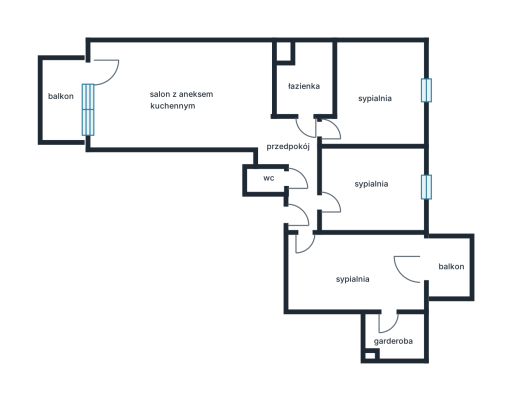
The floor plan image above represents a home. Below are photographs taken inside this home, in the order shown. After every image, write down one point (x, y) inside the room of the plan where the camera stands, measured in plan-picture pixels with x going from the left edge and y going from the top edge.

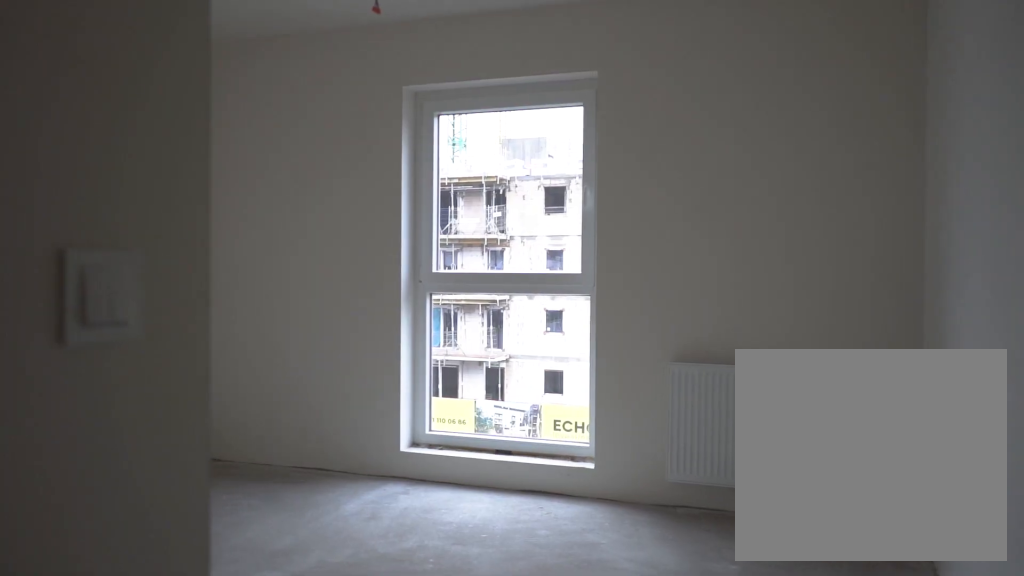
(378, 94)
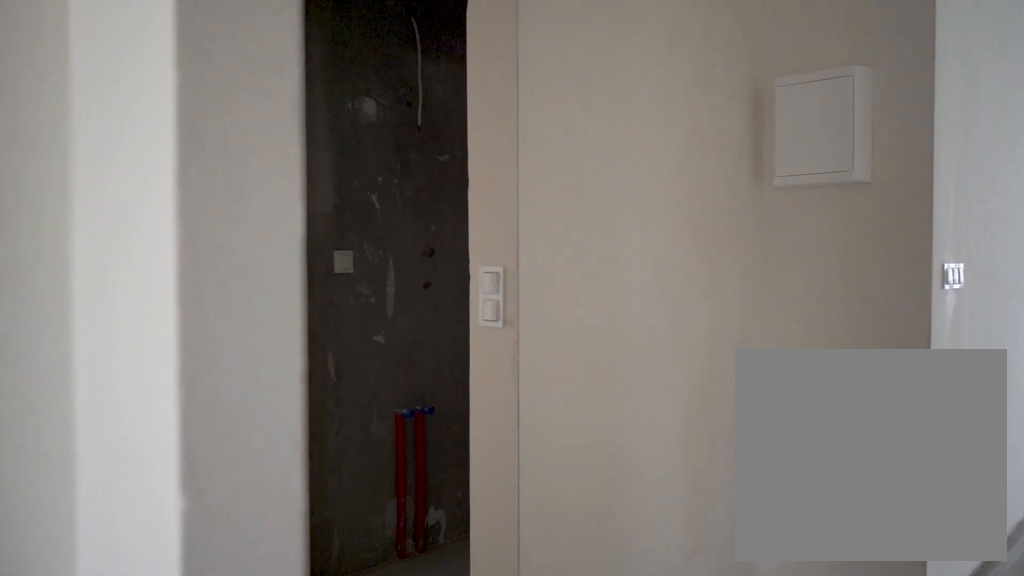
(297, 166)
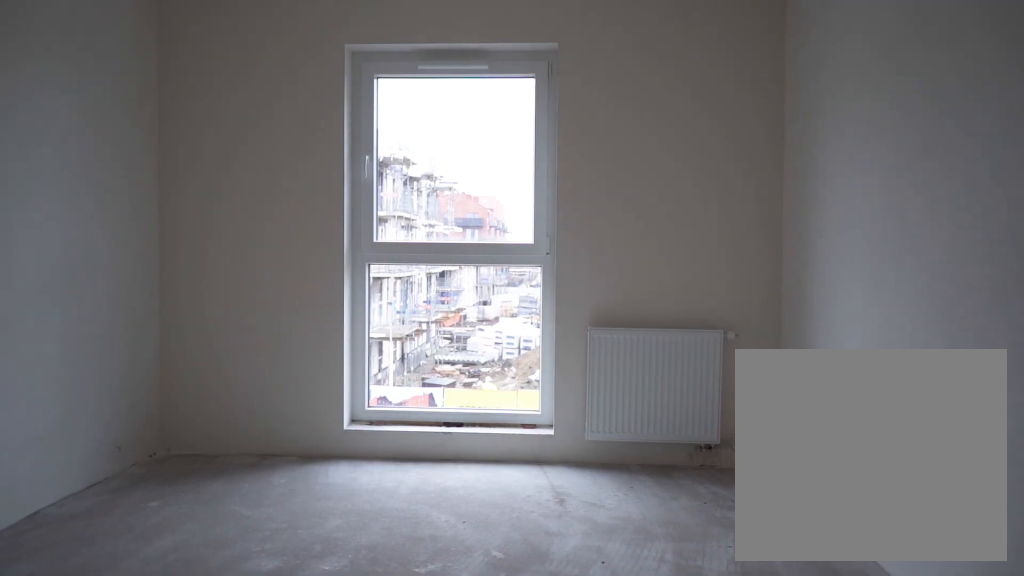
(372, 189)
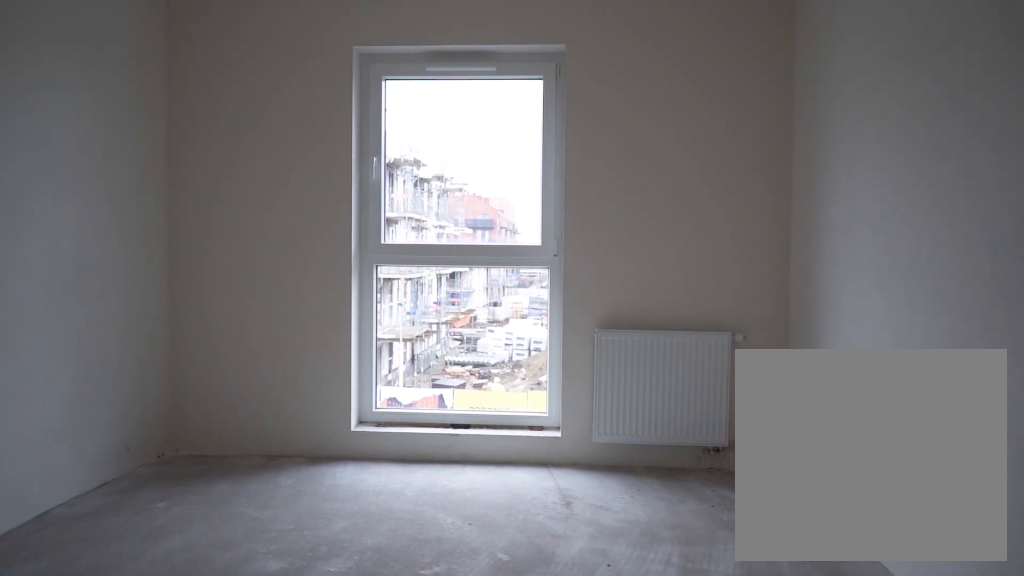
(372, 189)
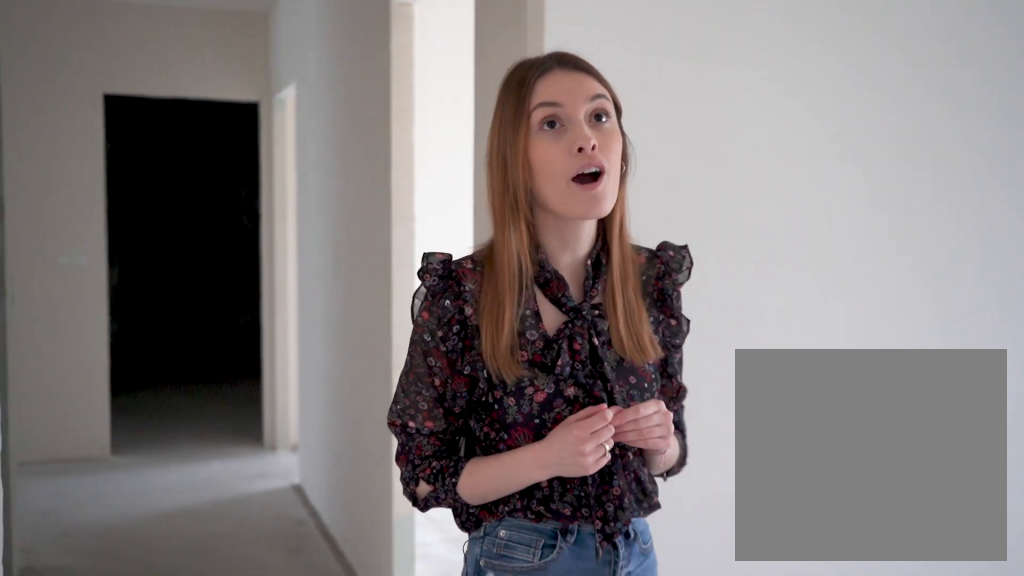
(353, 275)
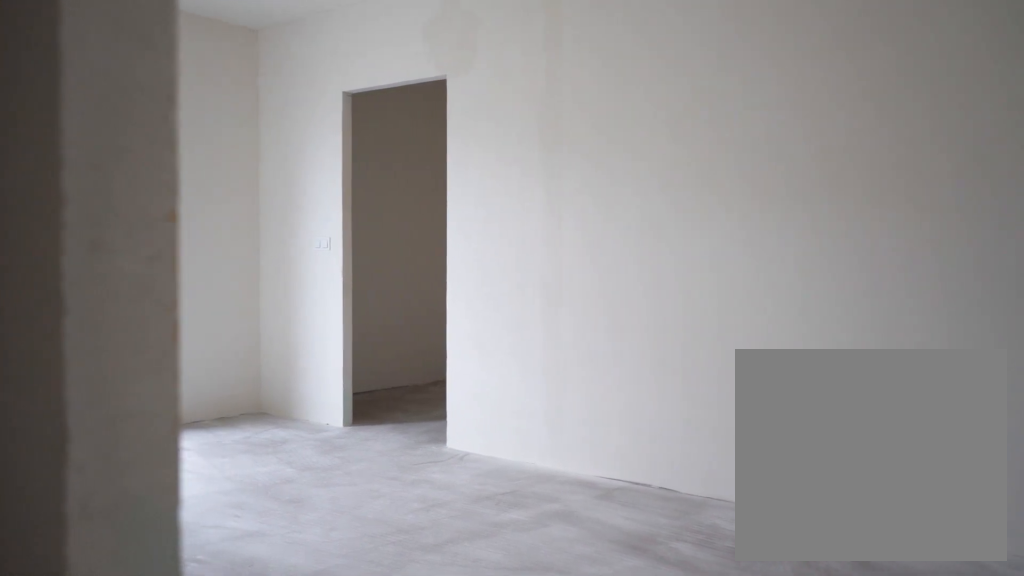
(352, 275)
